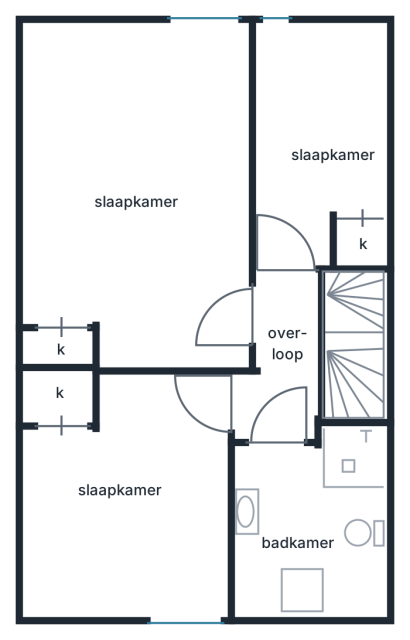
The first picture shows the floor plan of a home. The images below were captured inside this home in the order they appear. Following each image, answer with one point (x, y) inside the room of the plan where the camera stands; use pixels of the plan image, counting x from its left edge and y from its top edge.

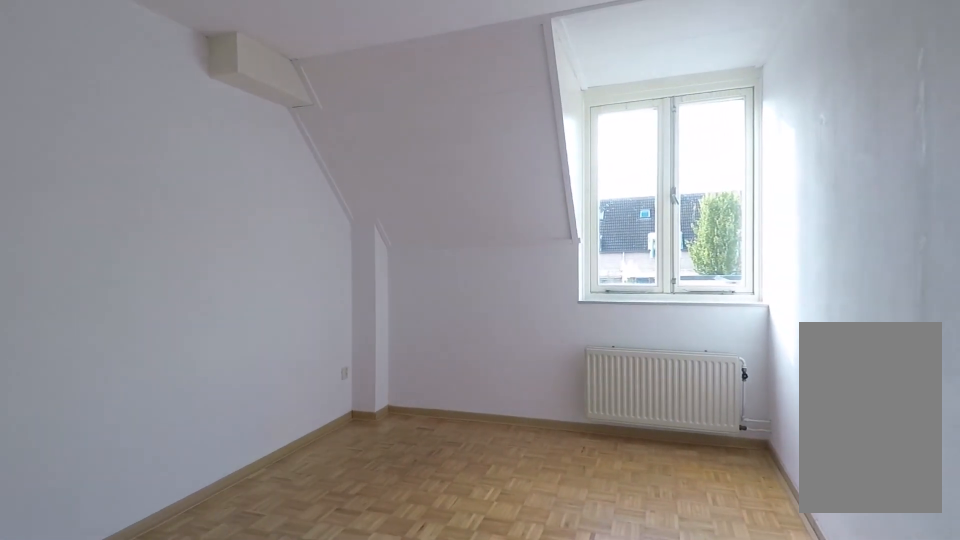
(145, 204)
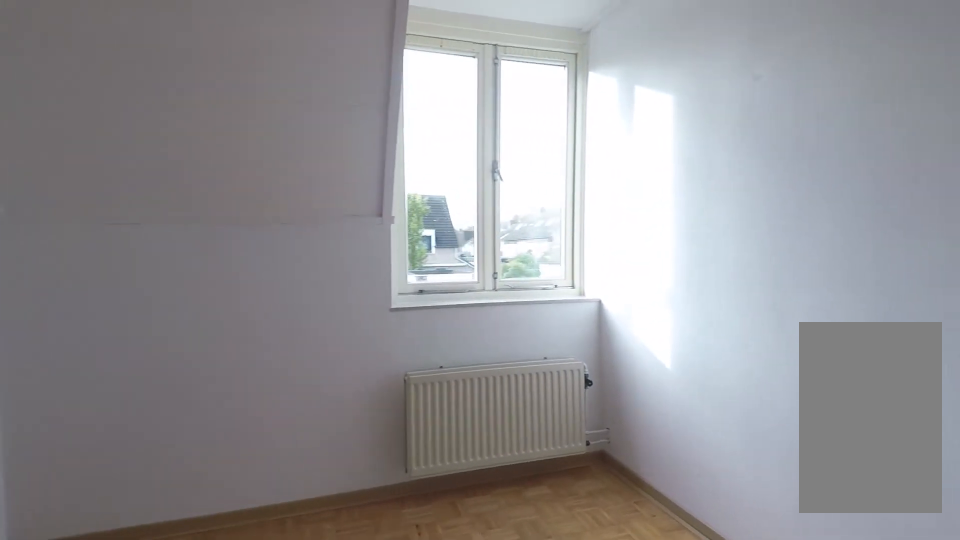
(145, 204)
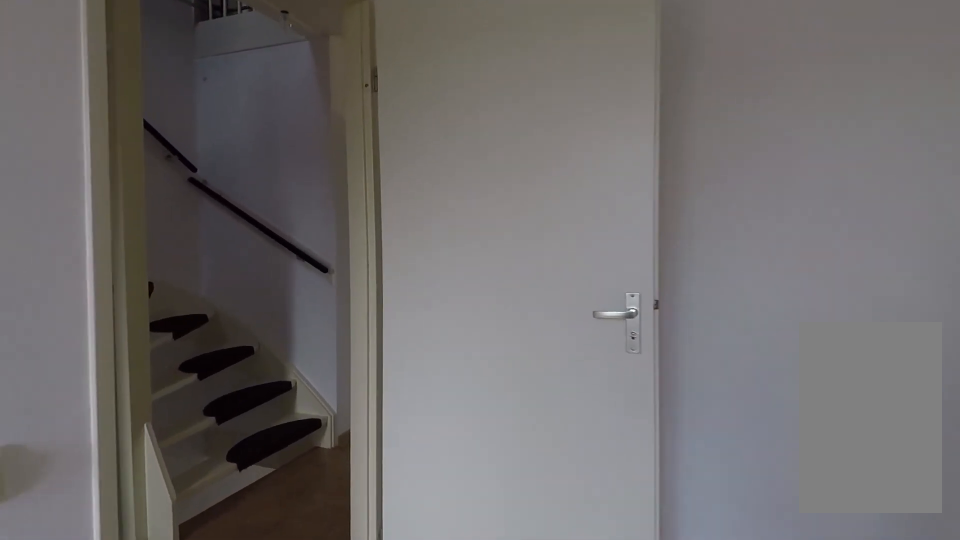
(145, 204)
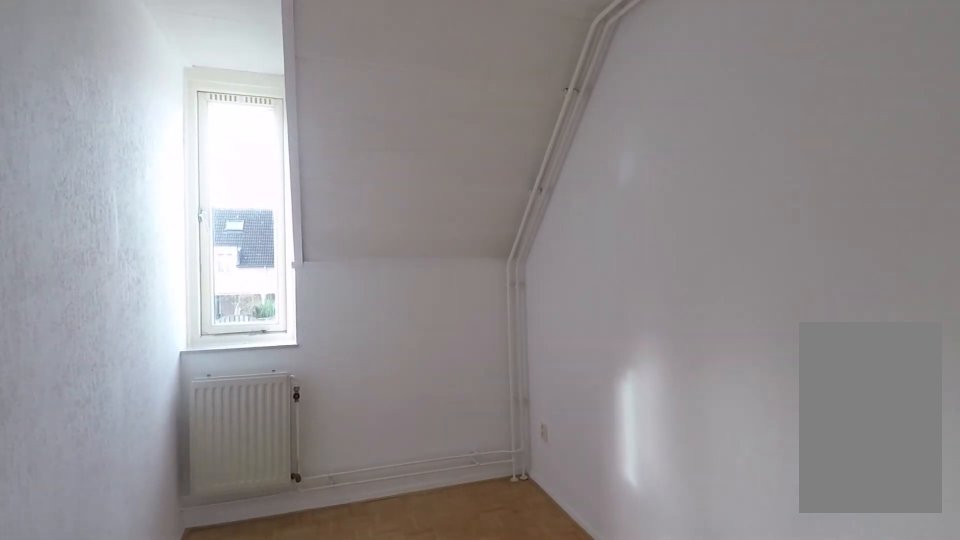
(311, 157)
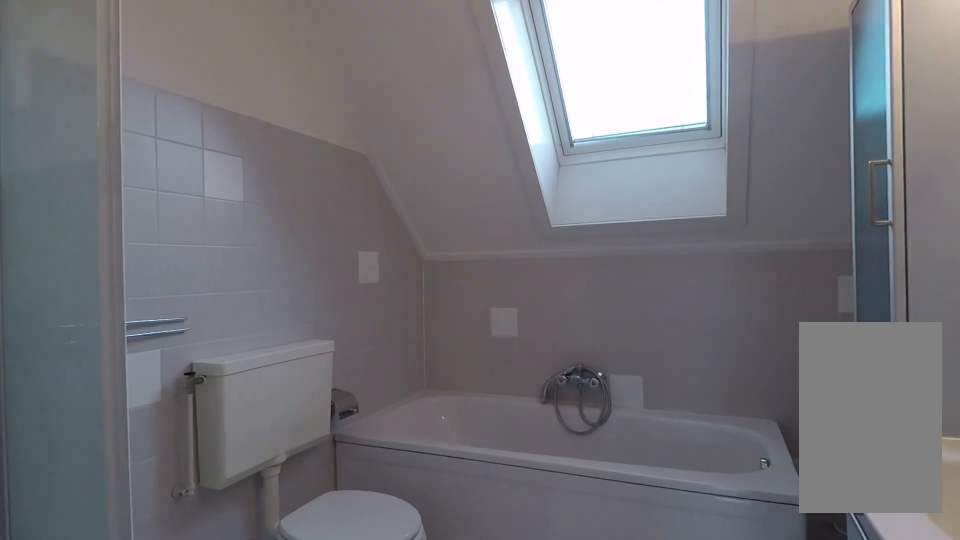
(313, 506)
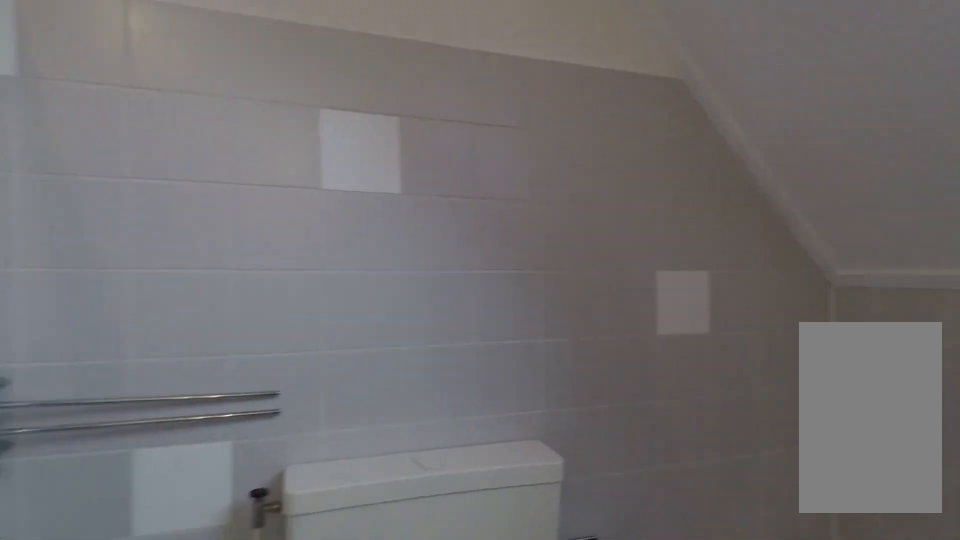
(313, 506)
